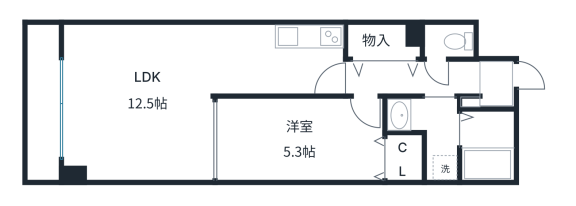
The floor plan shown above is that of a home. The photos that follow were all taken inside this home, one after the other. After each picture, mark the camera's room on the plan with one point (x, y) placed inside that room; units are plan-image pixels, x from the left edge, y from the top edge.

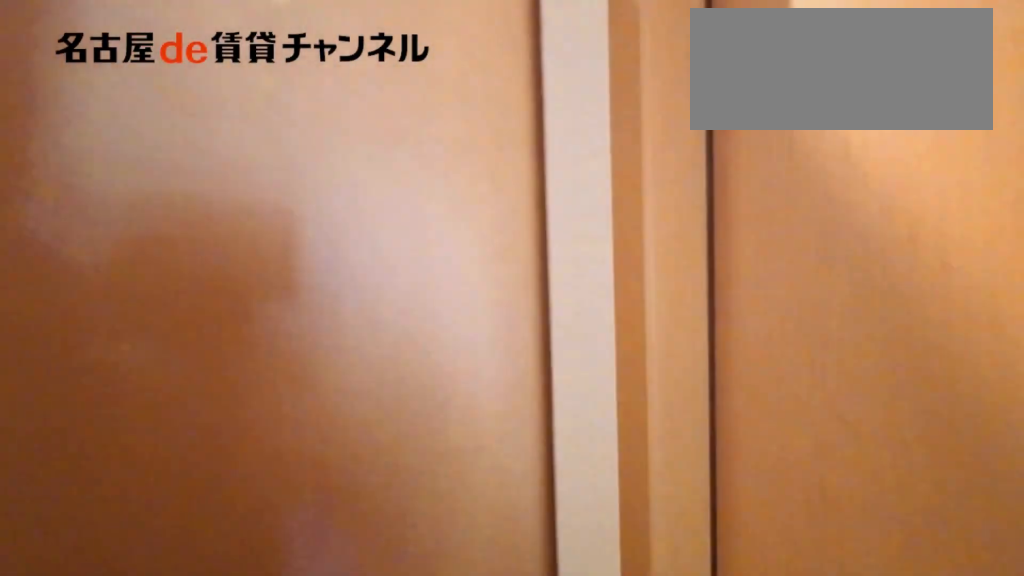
(414, 79)
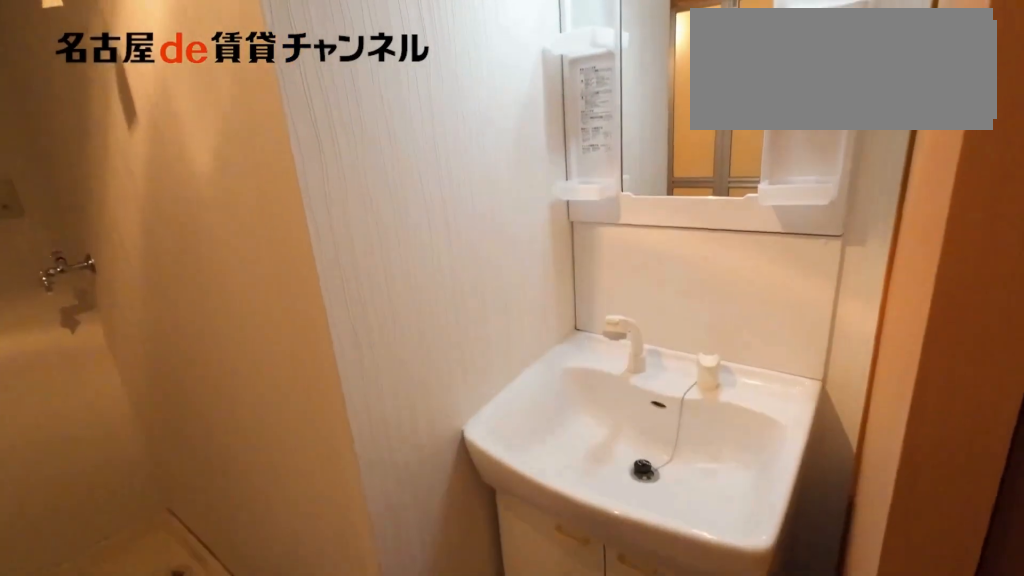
(429, 132)
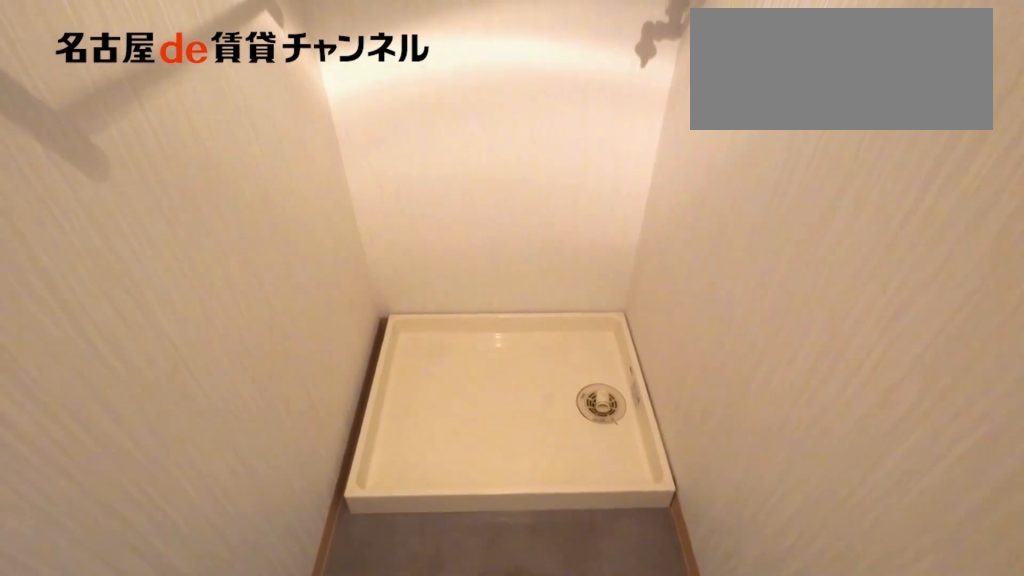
(429, 132)
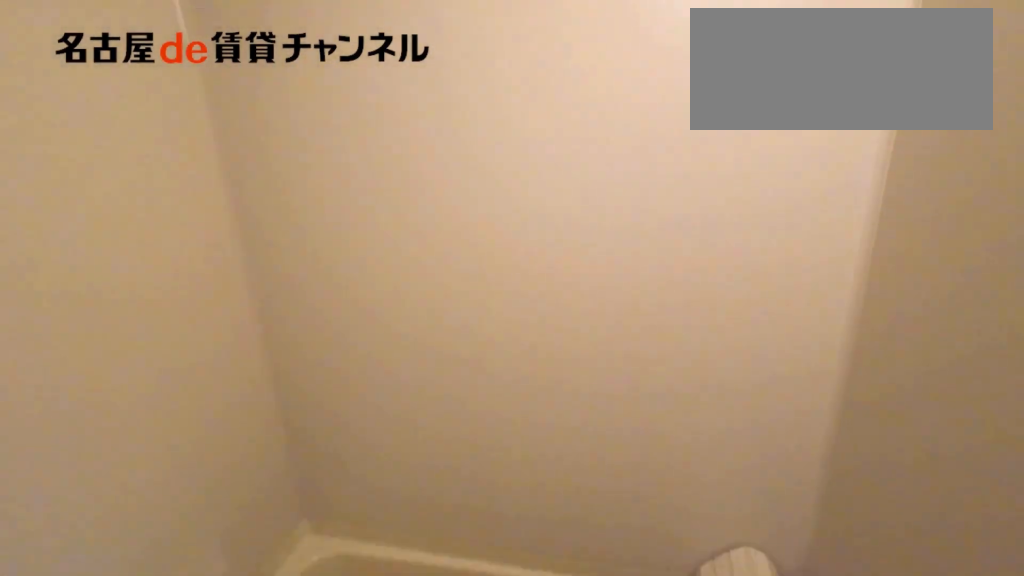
(487, 145)
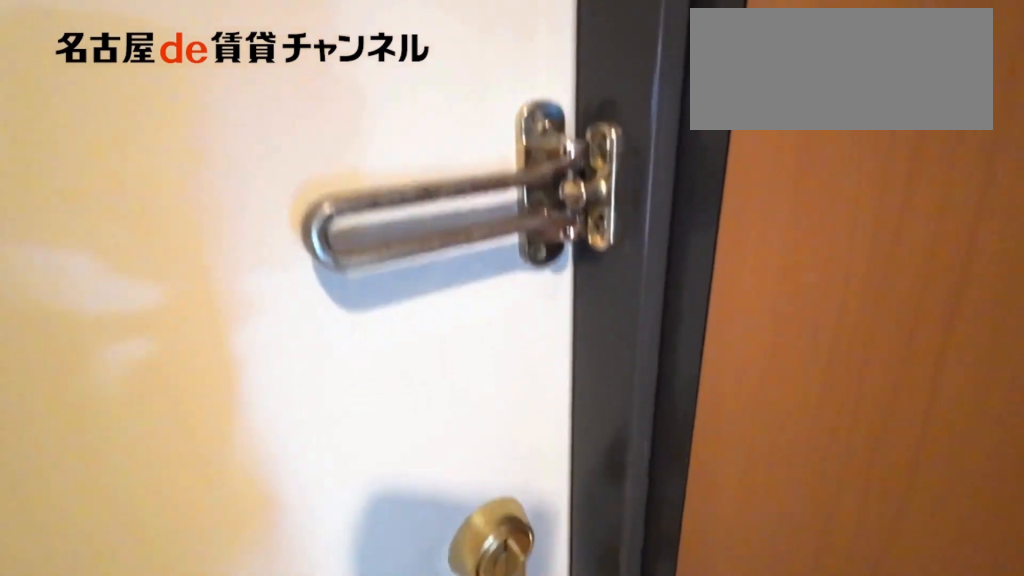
(496, 84)
